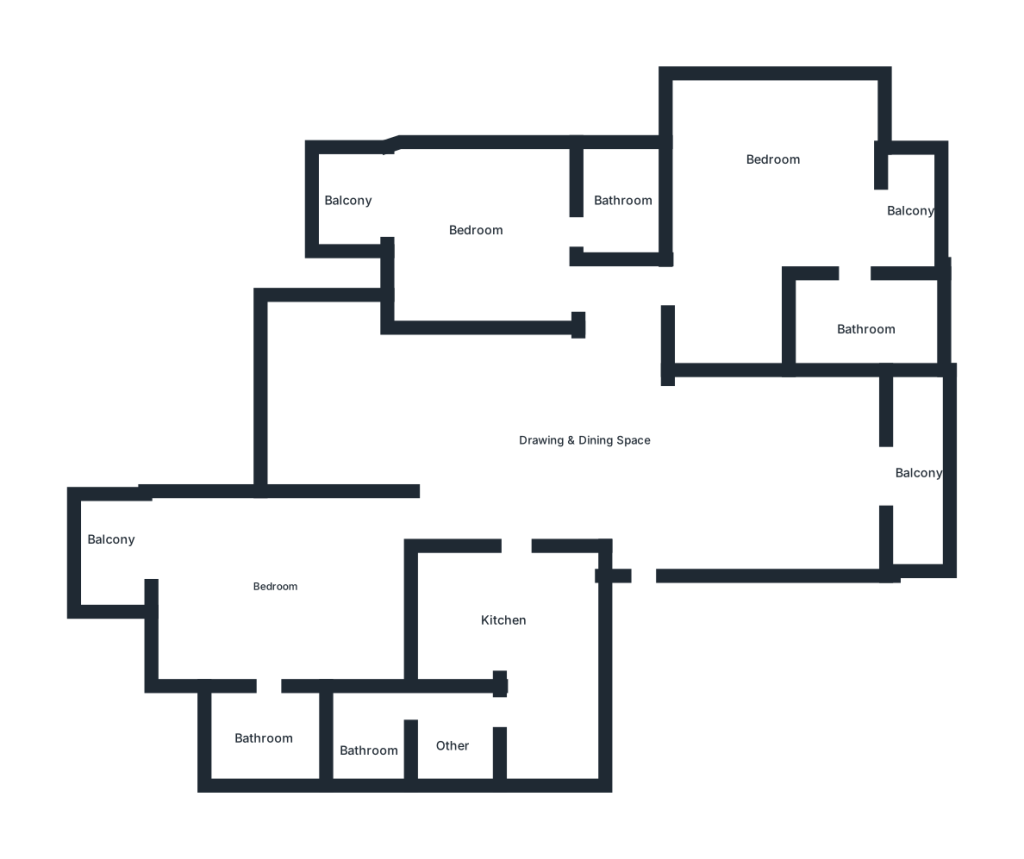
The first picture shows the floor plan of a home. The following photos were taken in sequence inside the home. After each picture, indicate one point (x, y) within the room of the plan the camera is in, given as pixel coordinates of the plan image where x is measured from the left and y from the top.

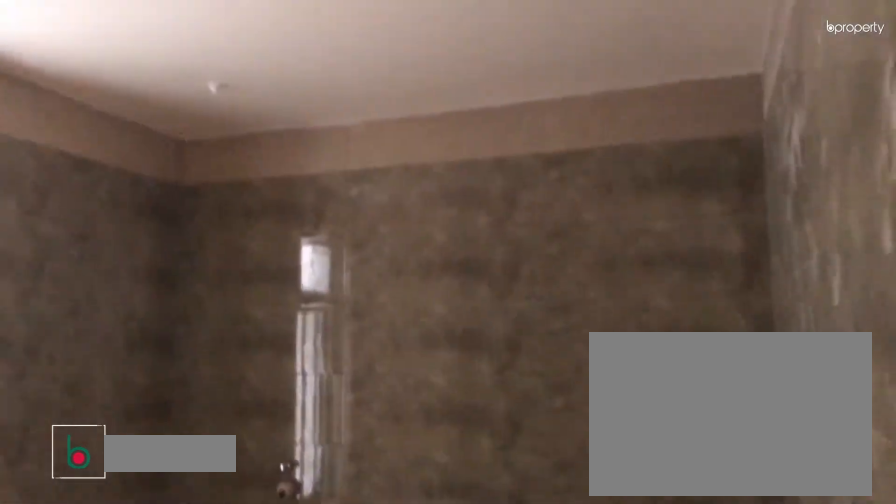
(282, 728)
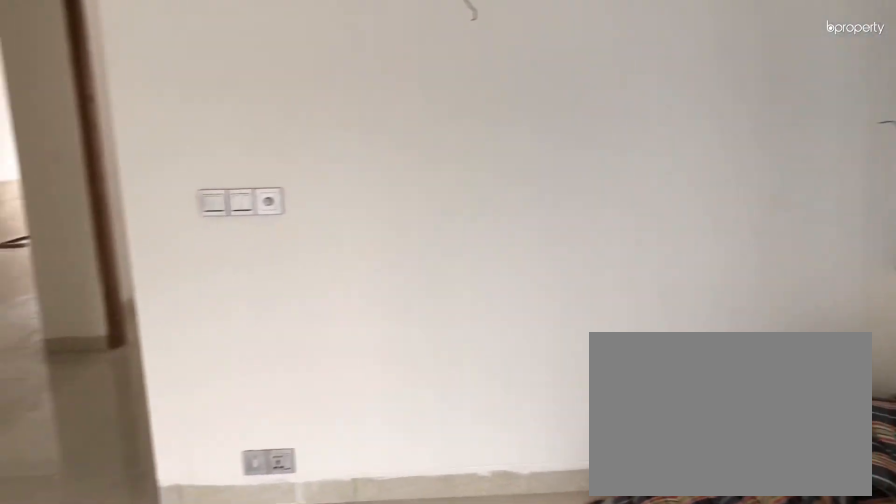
(781, 207)
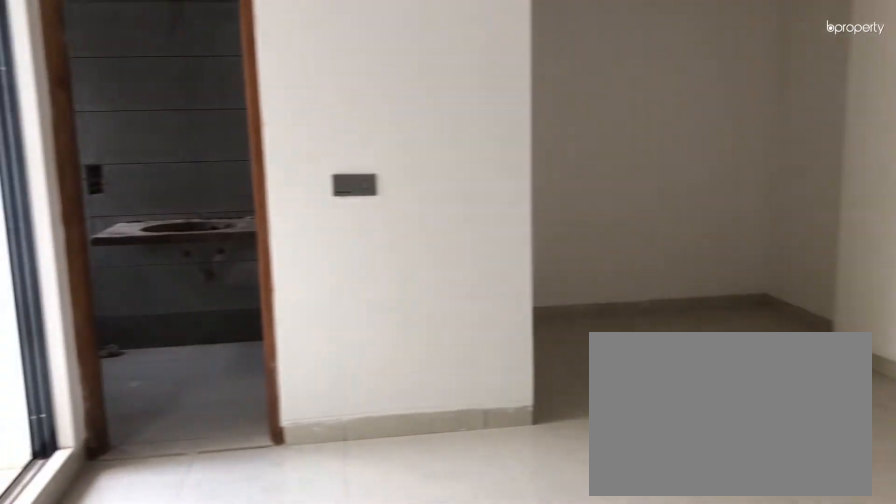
(781, 207)
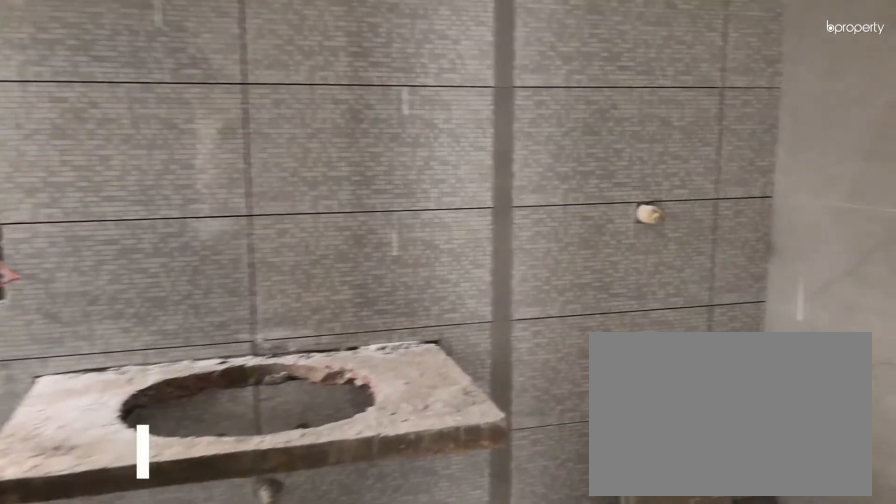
(856, 328)
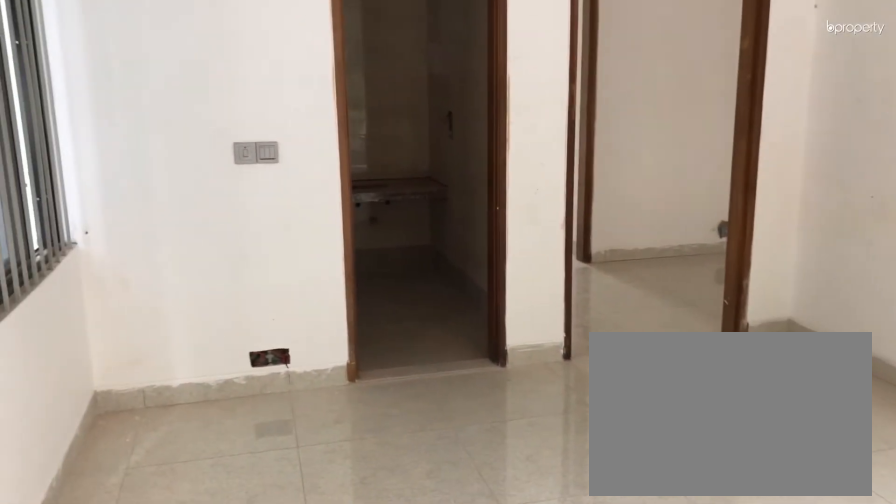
(506, 236)
